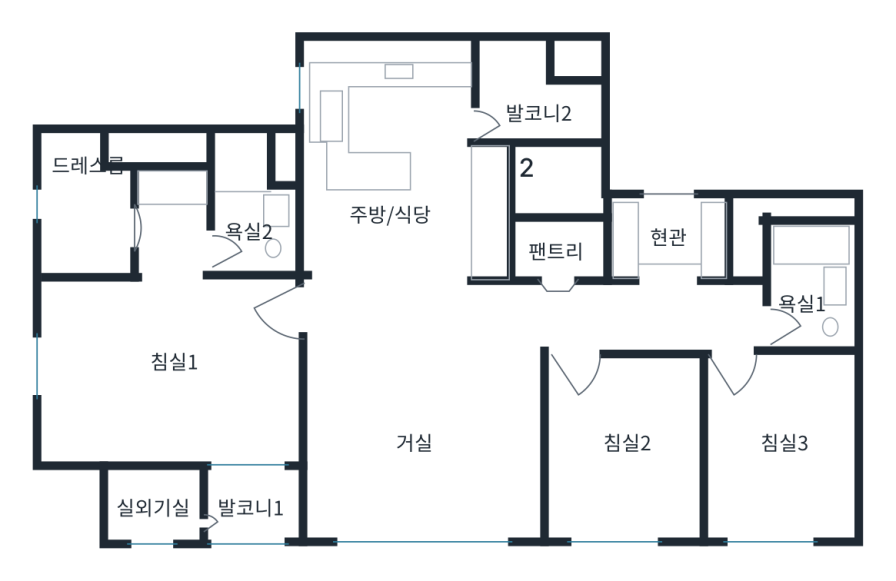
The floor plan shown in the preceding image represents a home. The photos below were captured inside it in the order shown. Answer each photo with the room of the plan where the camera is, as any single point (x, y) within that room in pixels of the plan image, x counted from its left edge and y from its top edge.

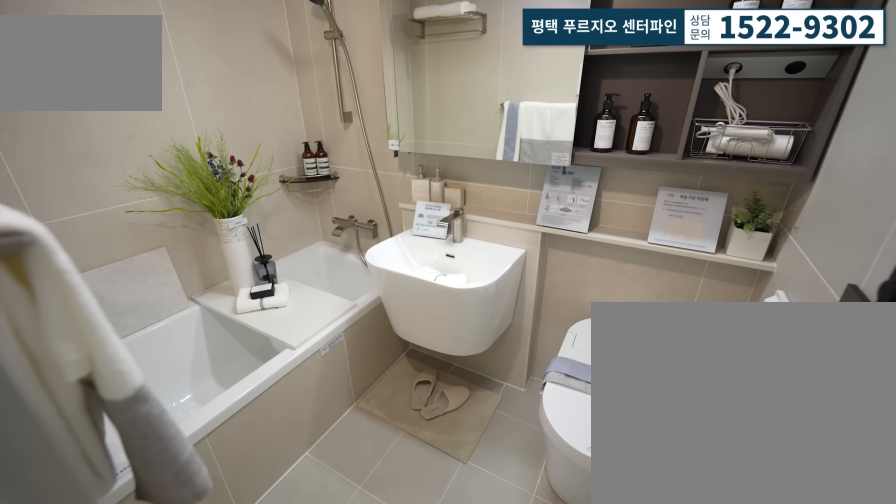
(829, 323)
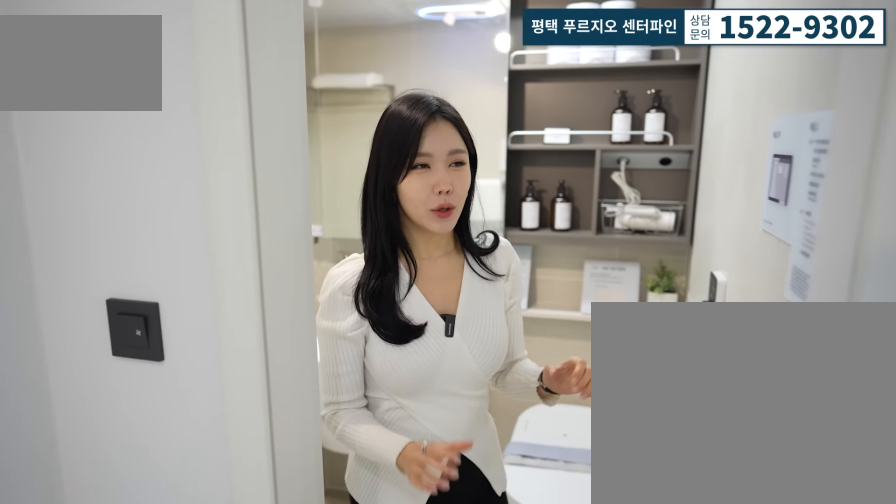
(800, 298)
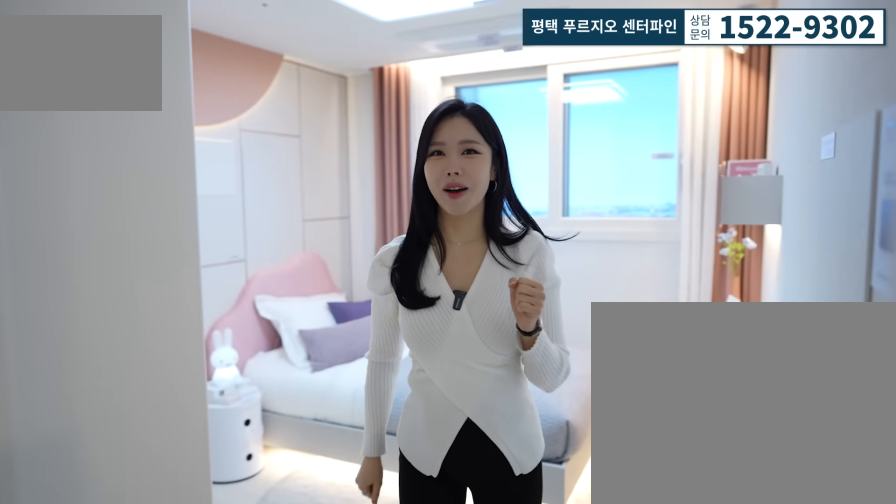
(789, 440)
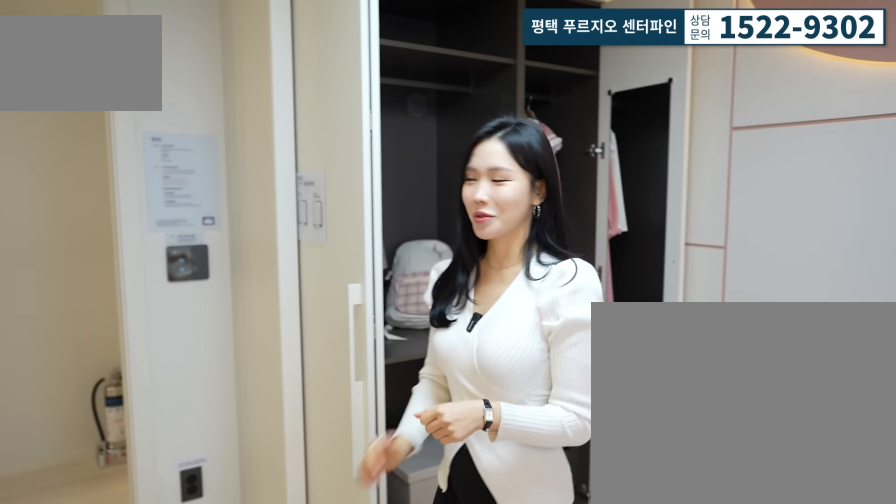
(789, 440)
